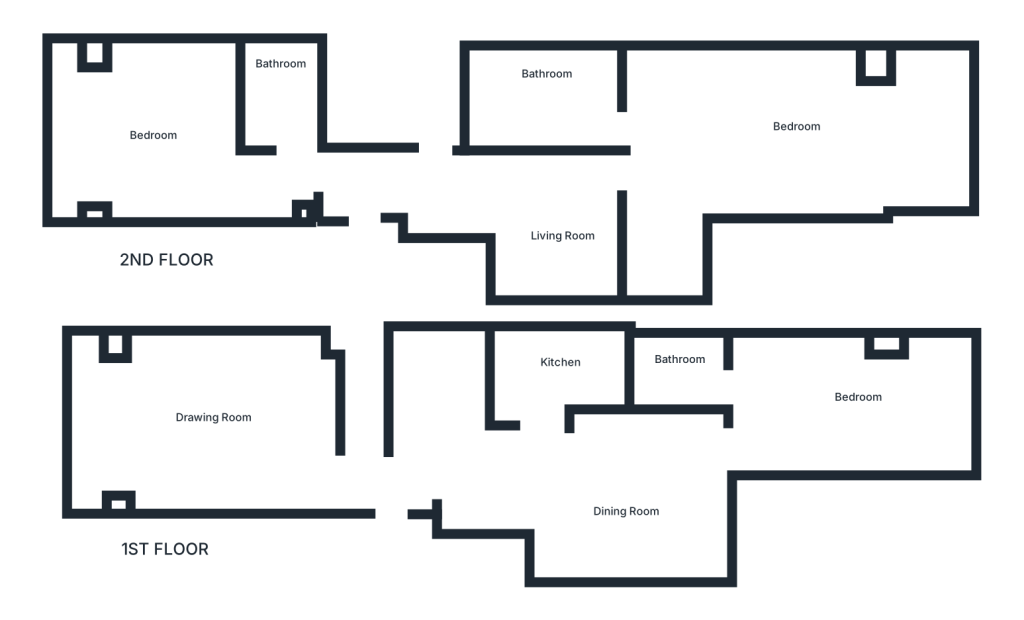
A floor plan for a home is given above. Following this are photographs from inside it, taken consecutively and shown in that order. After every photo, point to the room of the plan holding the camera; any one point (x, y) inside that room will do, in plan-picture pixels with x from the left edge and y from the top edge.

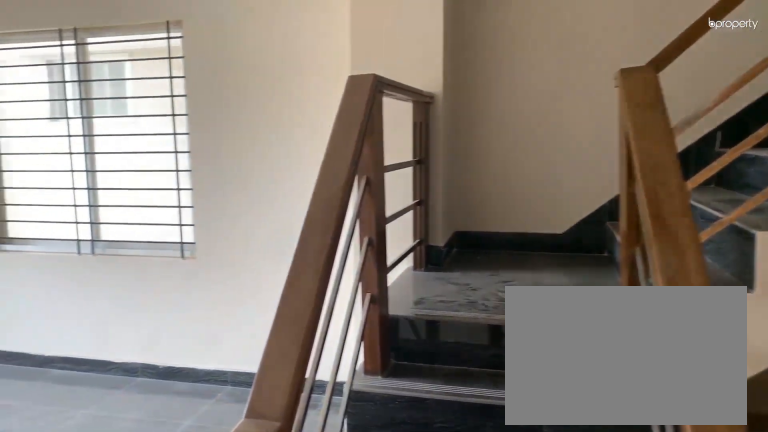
(358, 473)
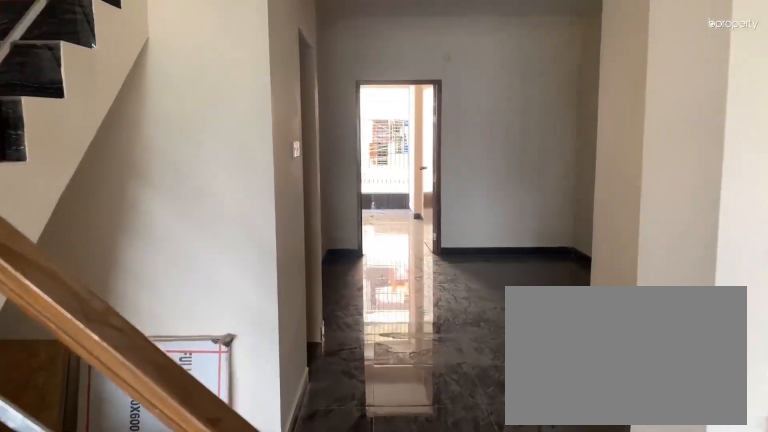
(384, 474)
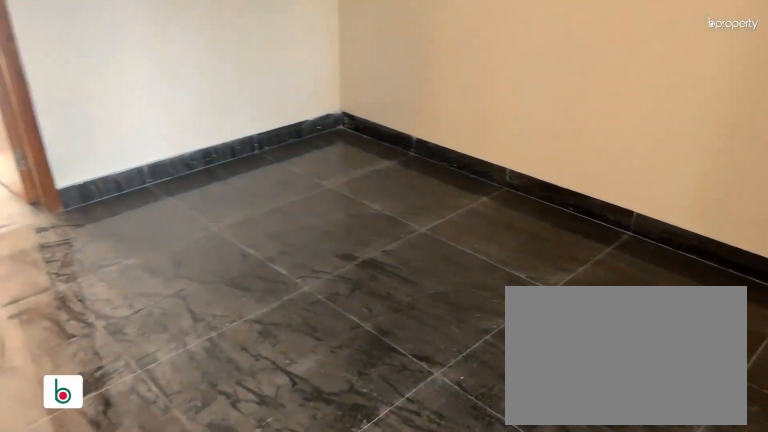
(616, 495)
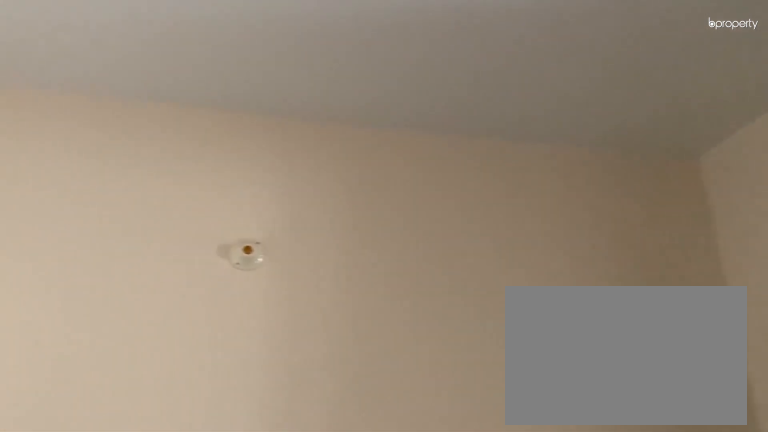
(616, 495)
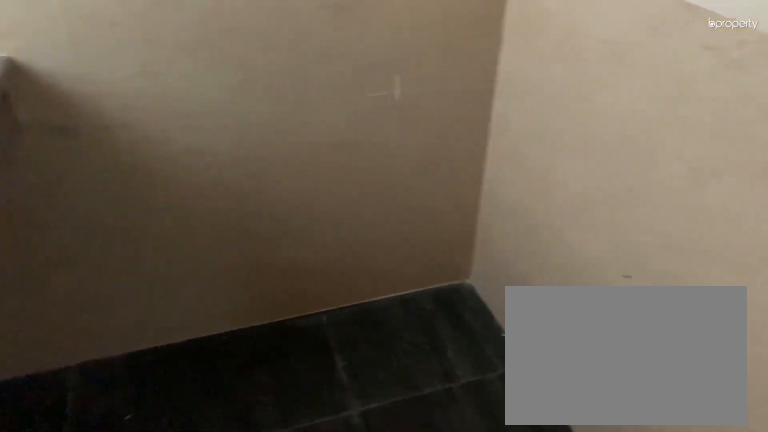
(543, 370)
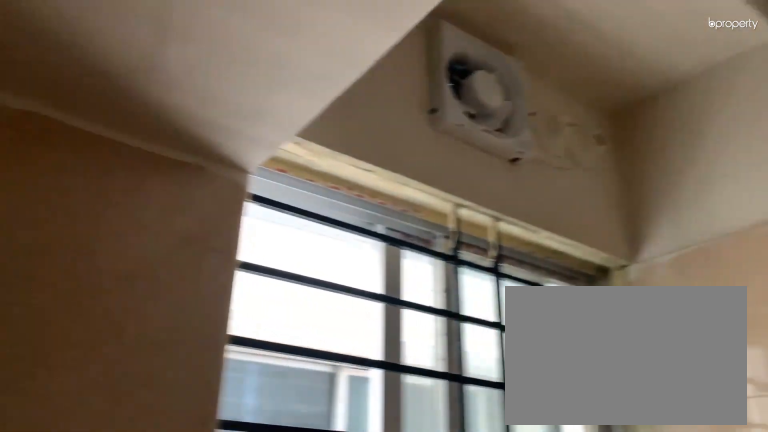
(543, 370)
